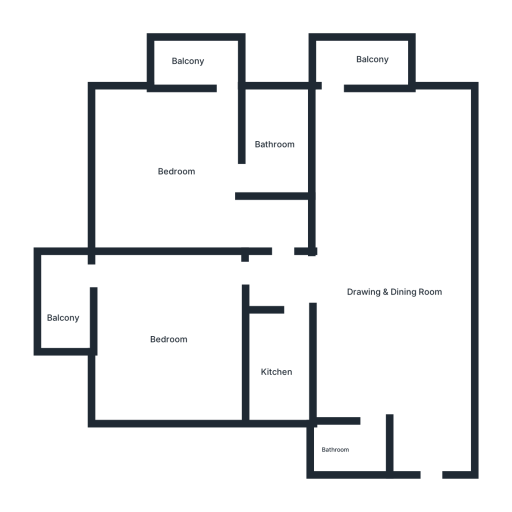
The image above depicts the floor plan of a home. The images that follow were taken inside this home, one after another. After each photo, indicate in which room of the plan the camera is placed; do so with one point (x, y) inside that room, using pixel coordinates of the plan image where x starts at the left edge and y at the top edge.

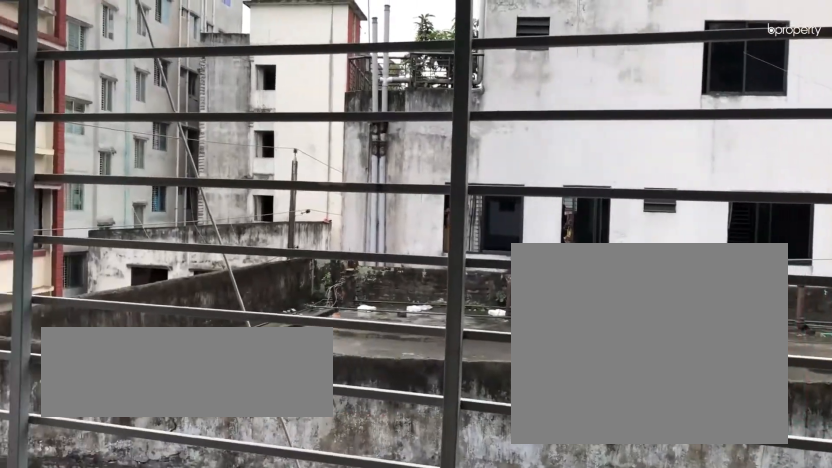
(188, 62)
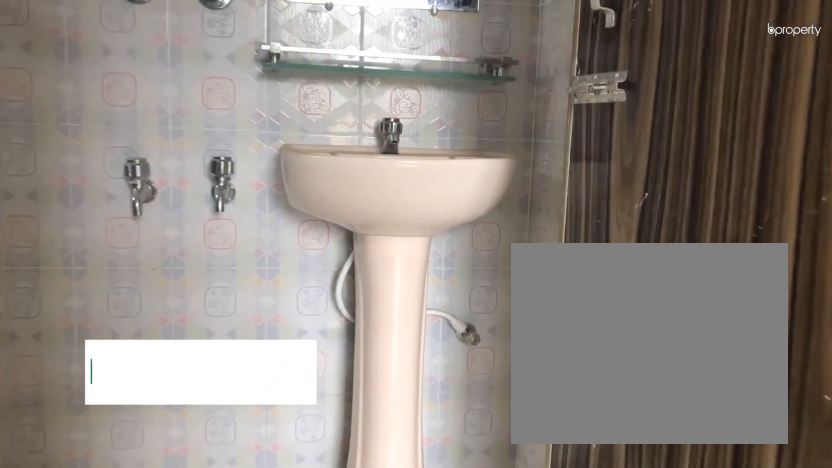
(279, 146)
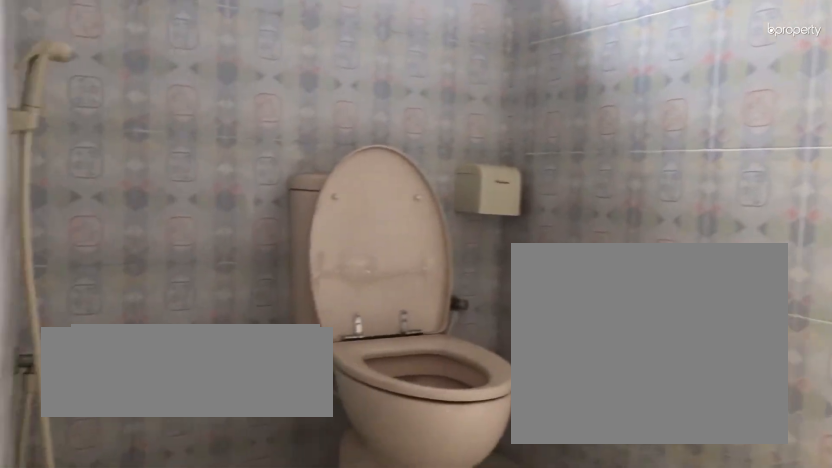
(279, 146)
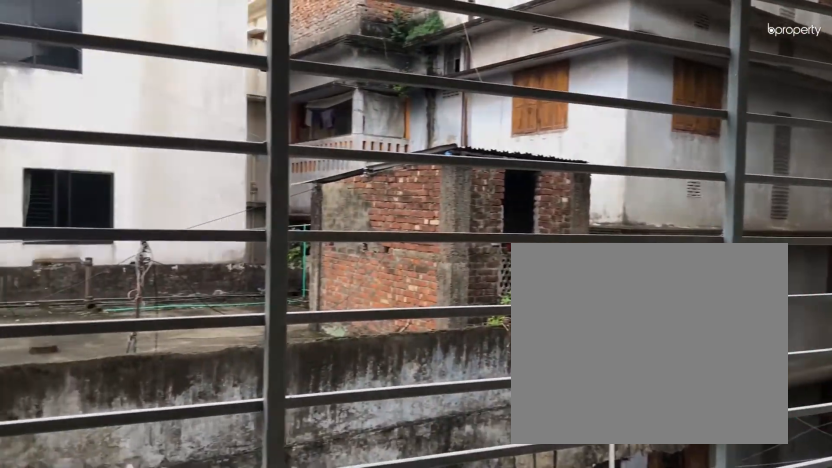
(367, 65)
